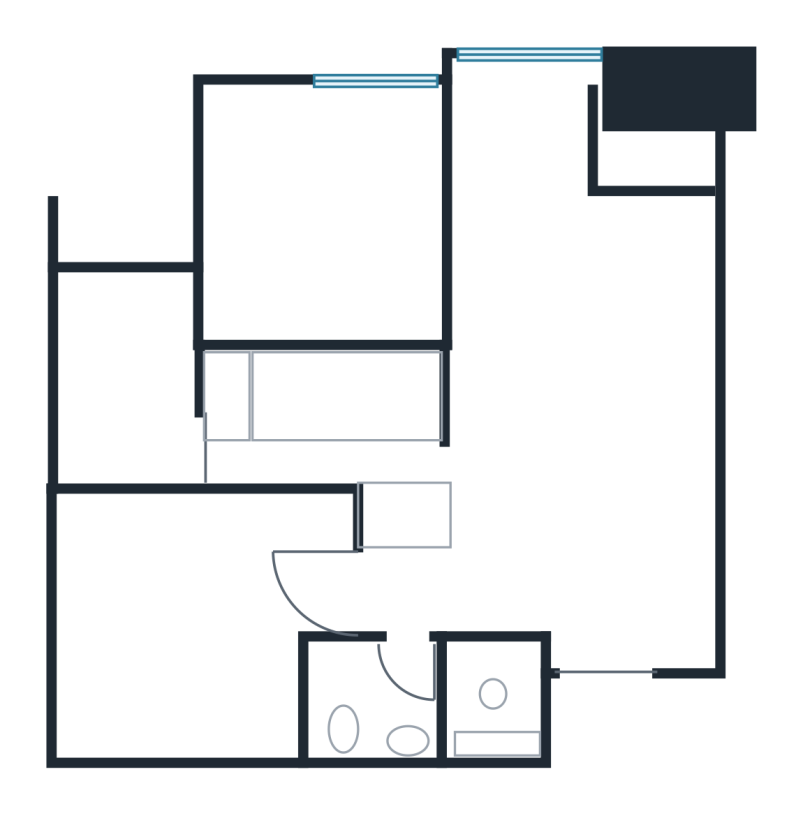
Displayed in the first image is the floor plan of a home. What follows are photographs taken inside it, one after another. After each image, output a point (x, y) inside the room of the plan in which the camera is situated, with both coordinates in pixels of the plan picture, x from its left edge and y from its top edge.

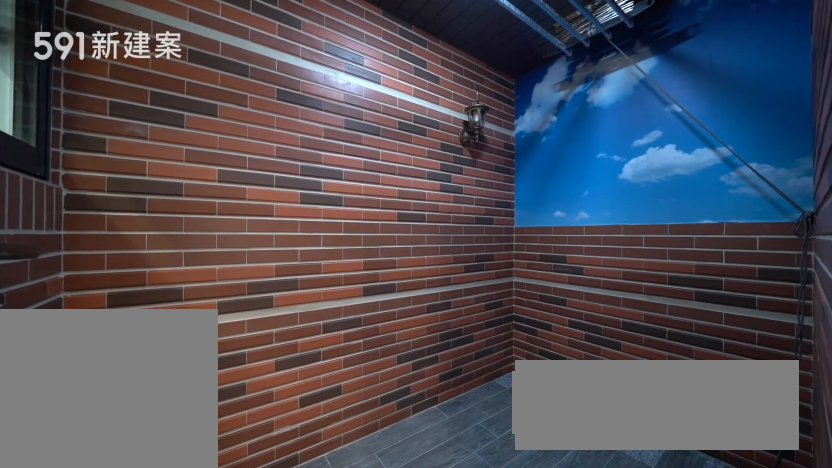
(123, 369)
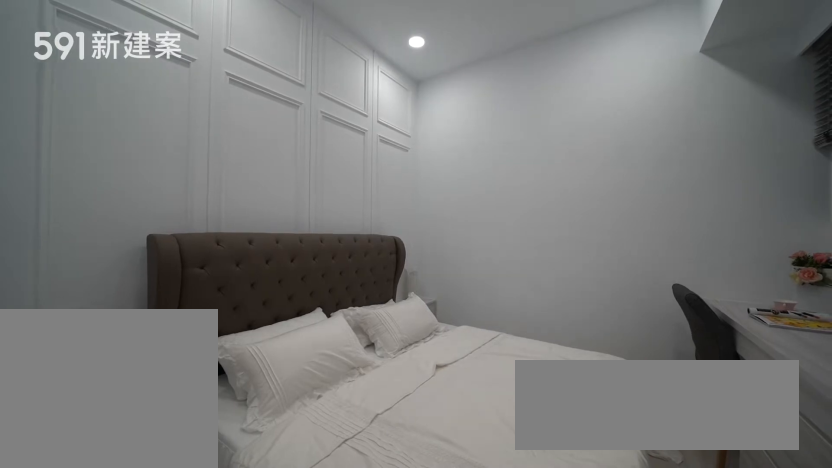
(187, 622)
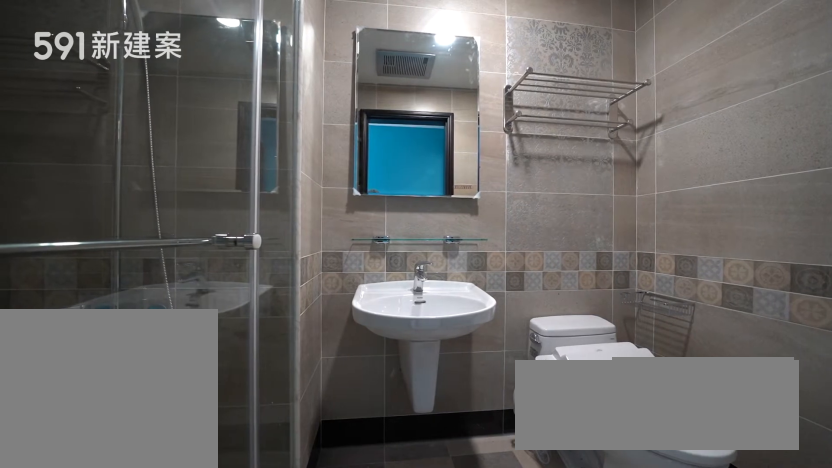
(427, 700)
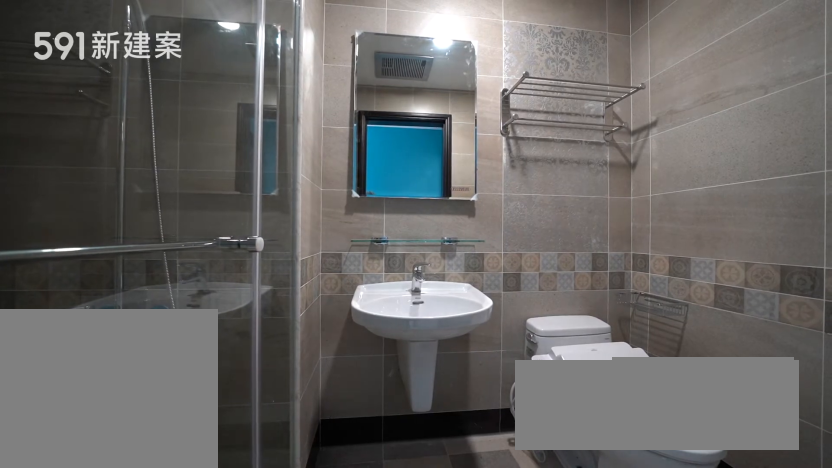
(427, 700)
